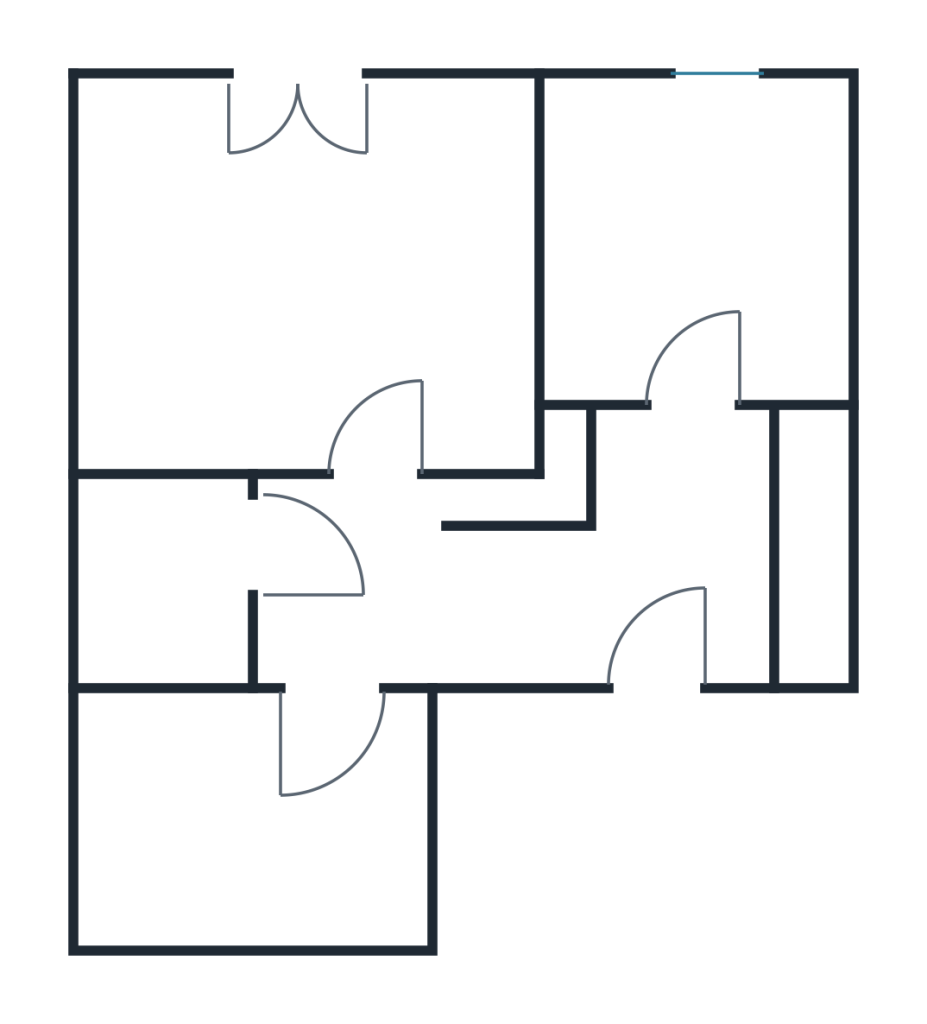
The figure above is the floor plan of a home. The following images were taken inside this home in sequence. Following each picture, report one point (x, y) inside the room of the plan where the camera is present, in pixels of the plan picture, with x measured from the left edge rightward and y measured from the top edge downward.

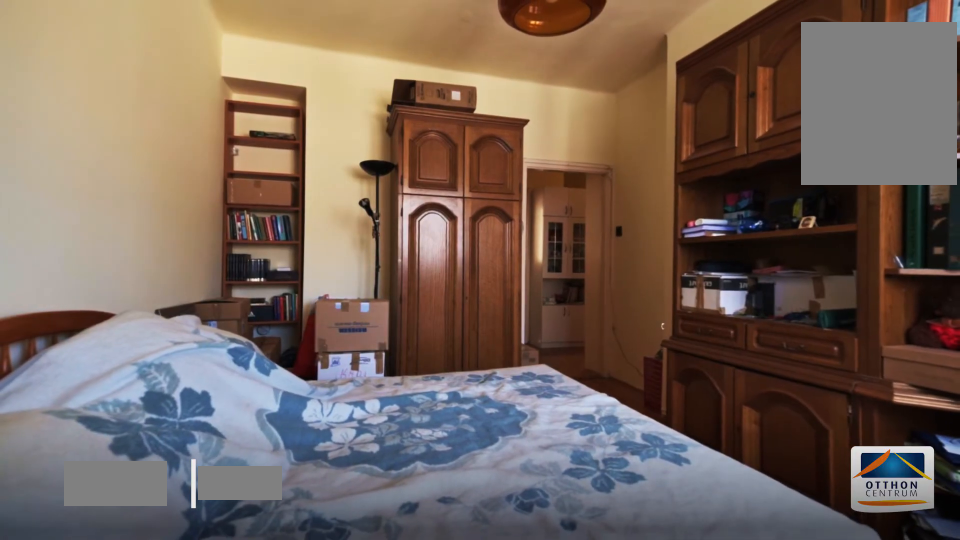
(239, 834)
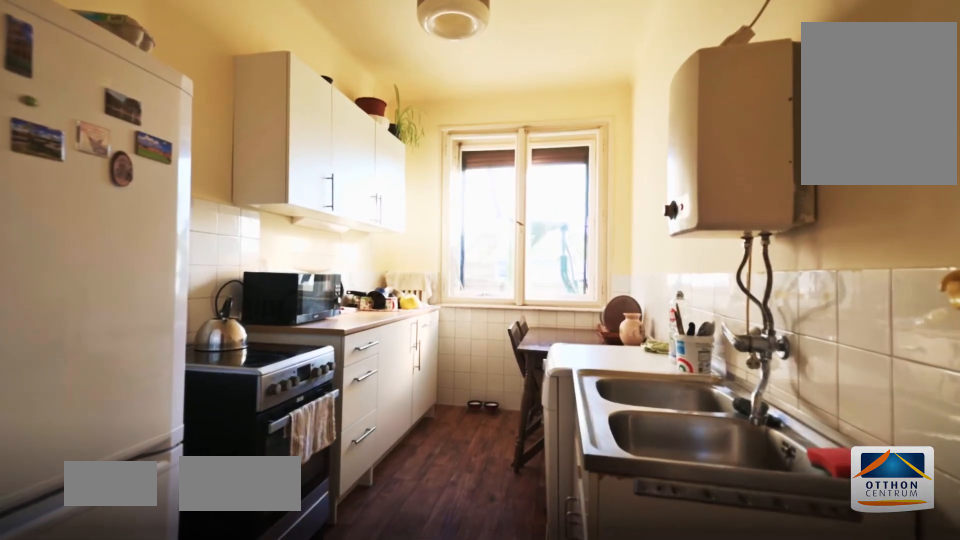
(703, 217)
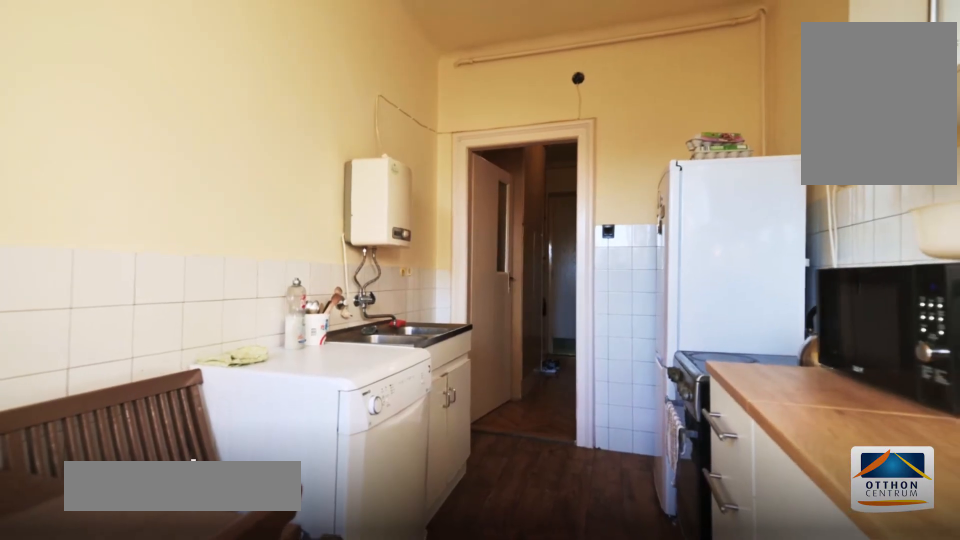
(704, 218)
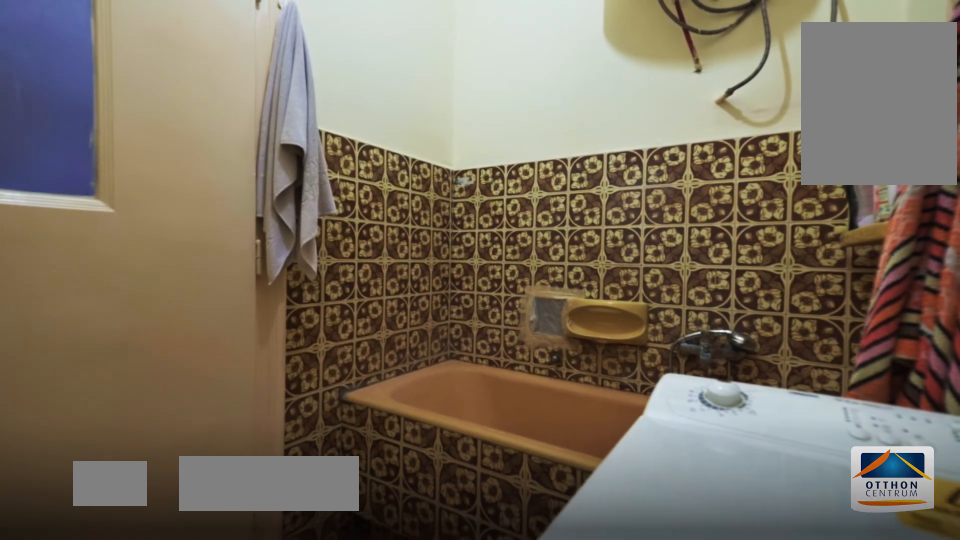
(173, 563)
